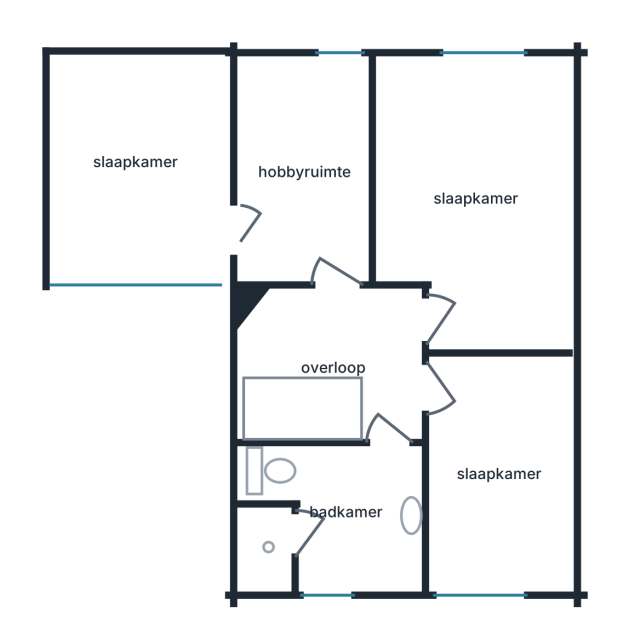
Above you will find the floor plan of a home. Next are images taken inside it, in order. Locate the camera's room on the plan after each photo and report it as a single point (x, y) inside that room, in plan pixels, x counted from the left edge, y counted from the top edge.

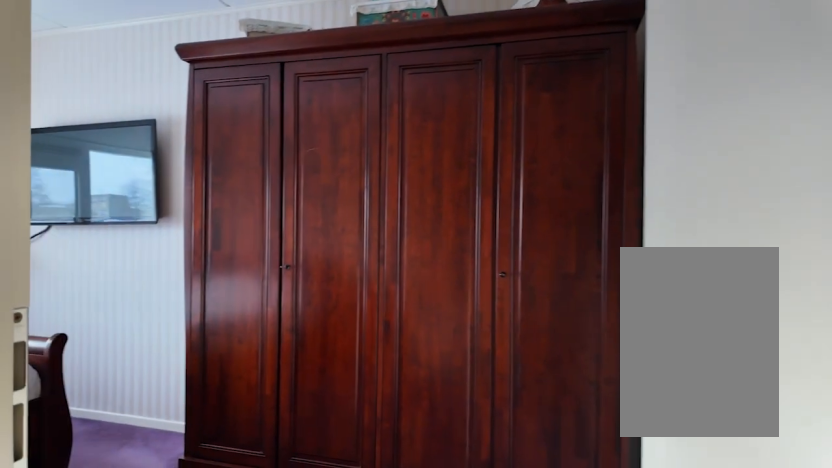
(477, 196)
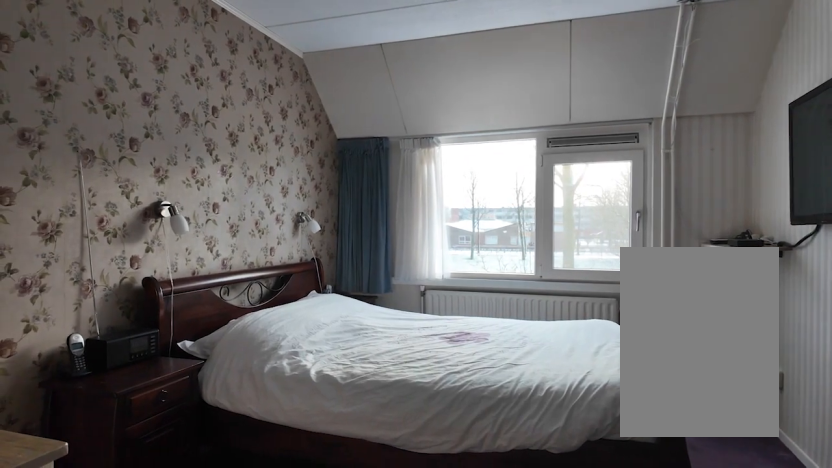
(477, 196)
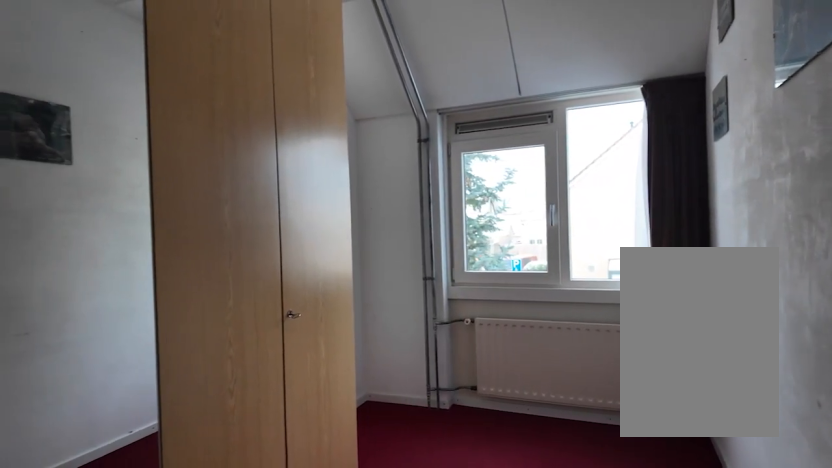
(499, 471)
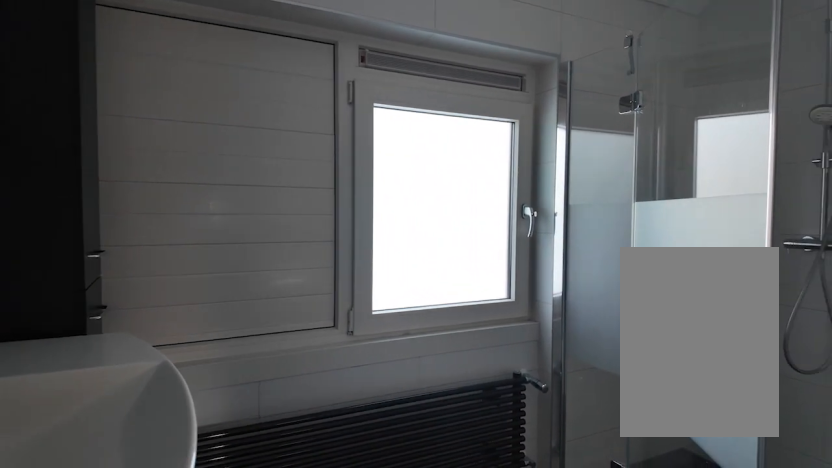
(333, 522)
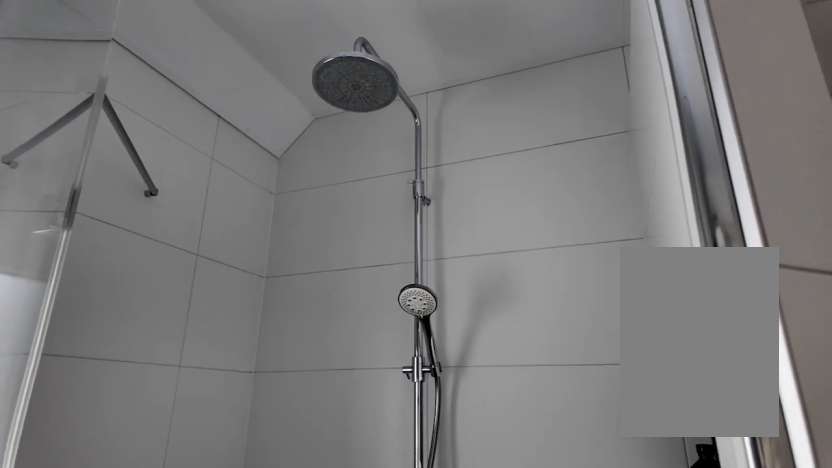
(333, 522)
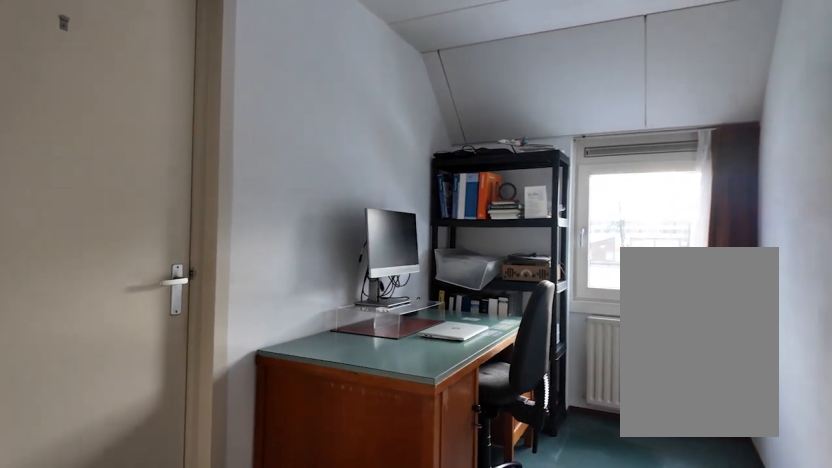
(303, 170)
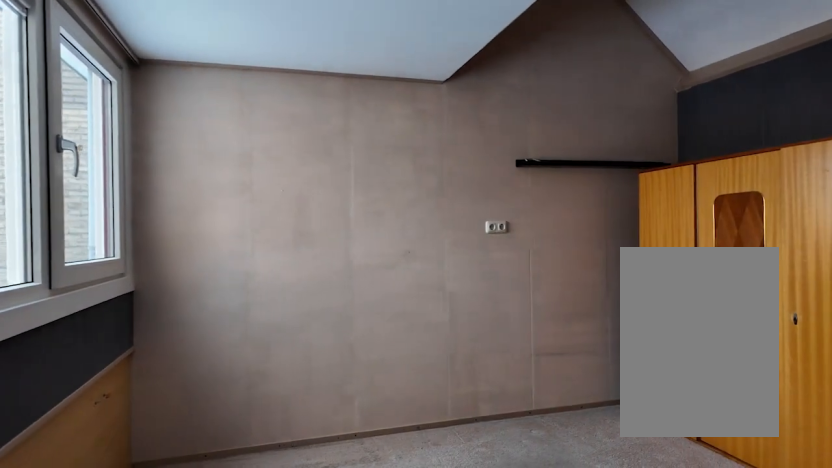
(139, 165)
